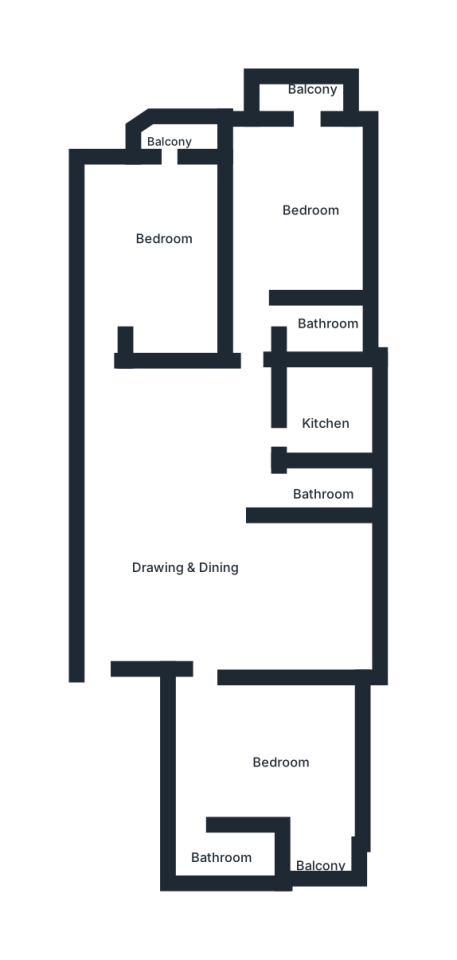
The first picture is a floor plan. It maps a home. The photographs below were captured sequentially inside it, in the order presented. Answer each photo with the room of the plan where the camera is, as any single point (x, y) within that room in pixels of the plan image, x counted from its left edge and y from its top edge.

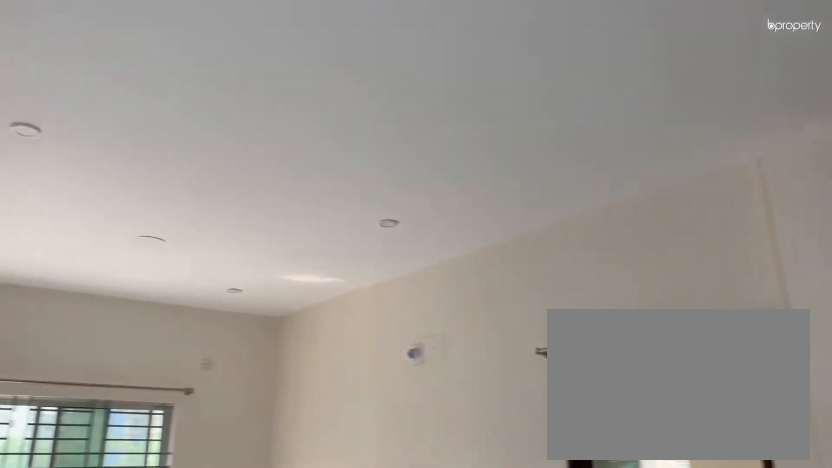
(193, 562)
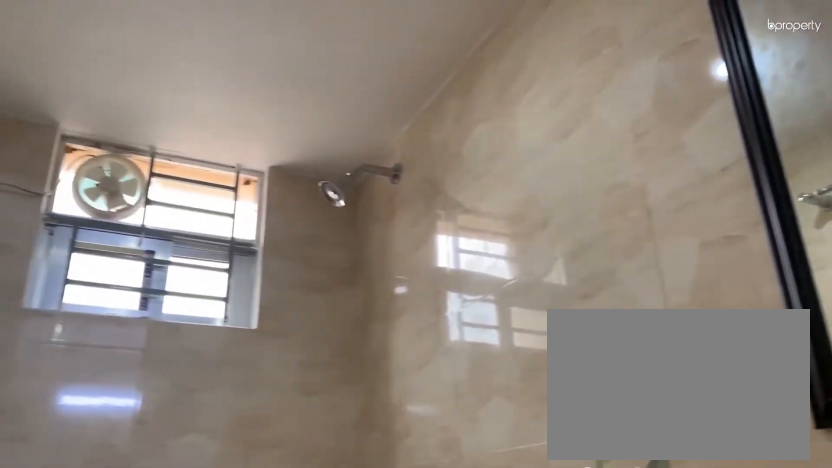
(321, 486)
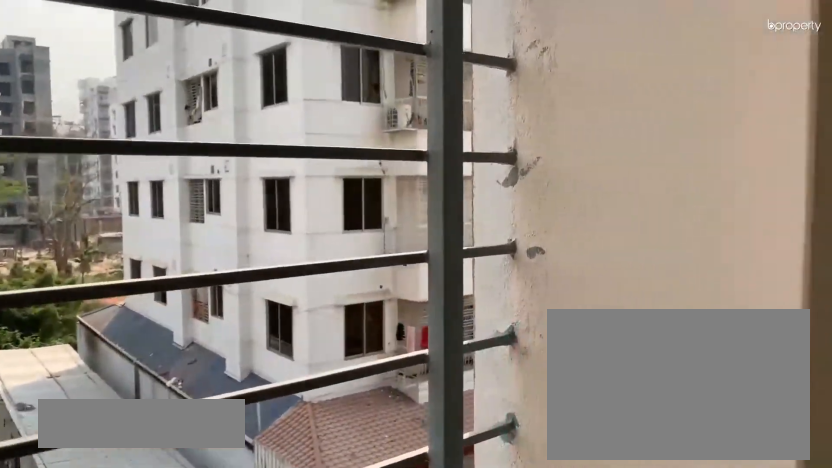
(161, 134)
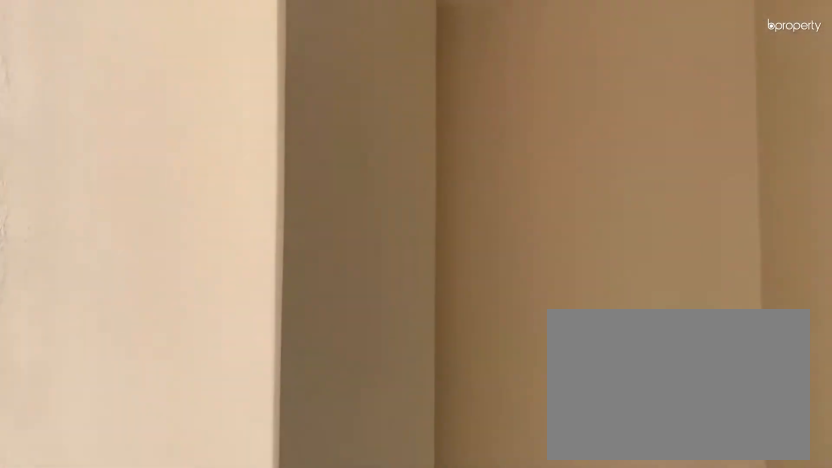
(161, 134)
